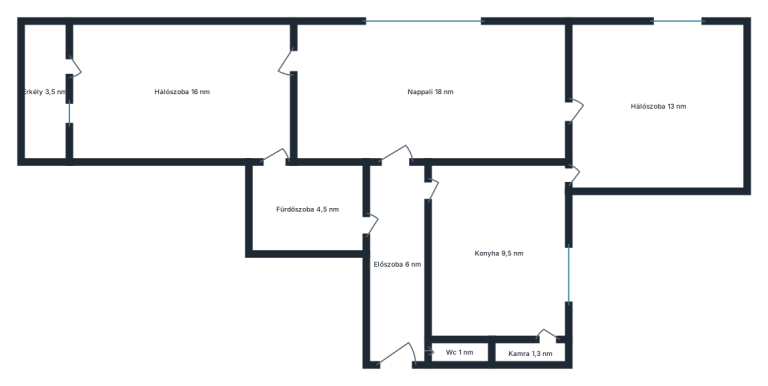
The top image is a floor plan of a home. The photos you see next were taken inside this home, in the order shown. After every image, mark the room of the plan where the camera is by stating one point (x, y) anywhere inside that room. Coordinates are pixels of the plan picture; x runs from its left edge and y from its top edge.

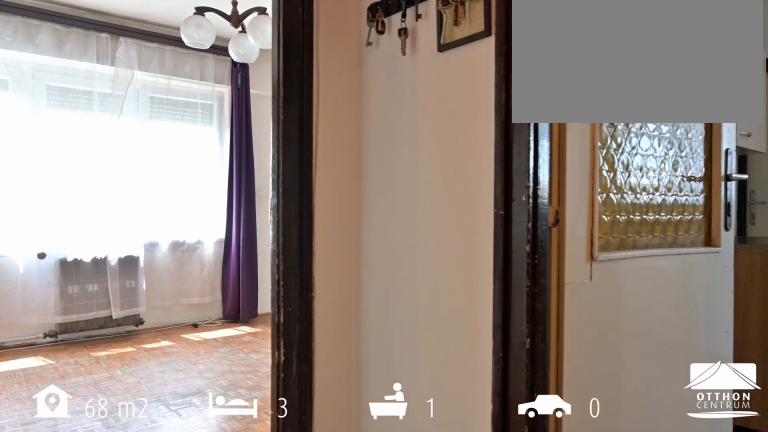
(402, 267)
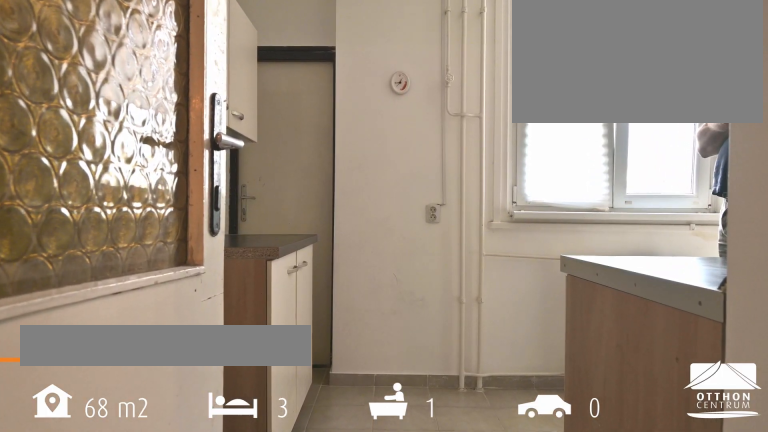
(402, 267)
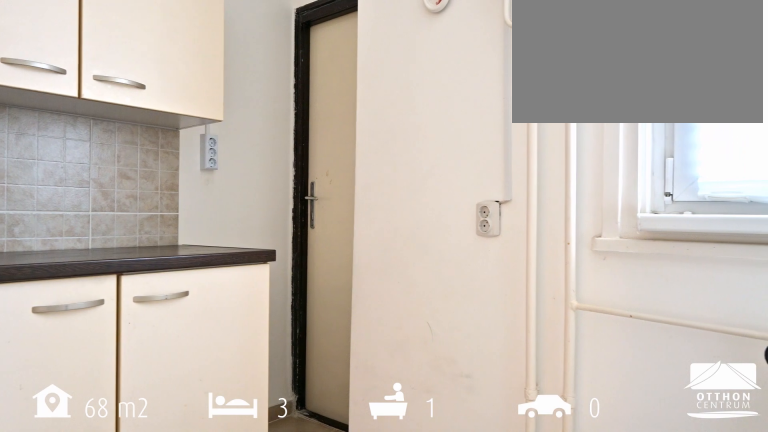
(492, 263)
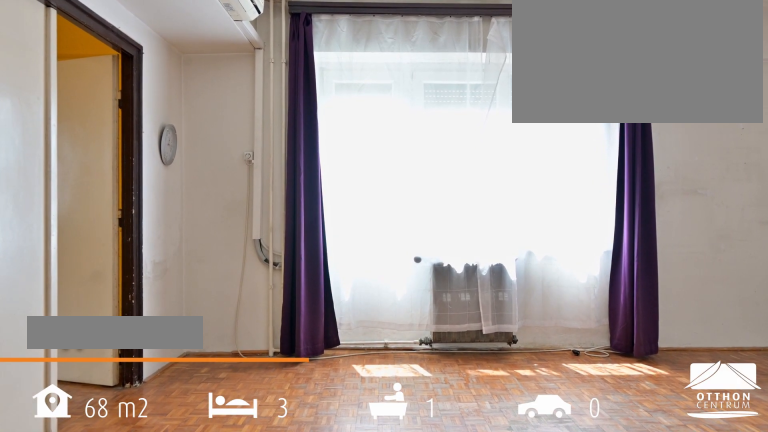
(433, 101)
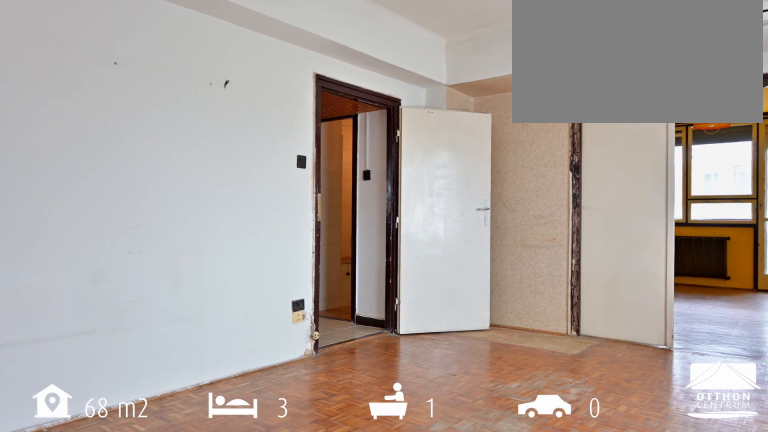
(433, 101)
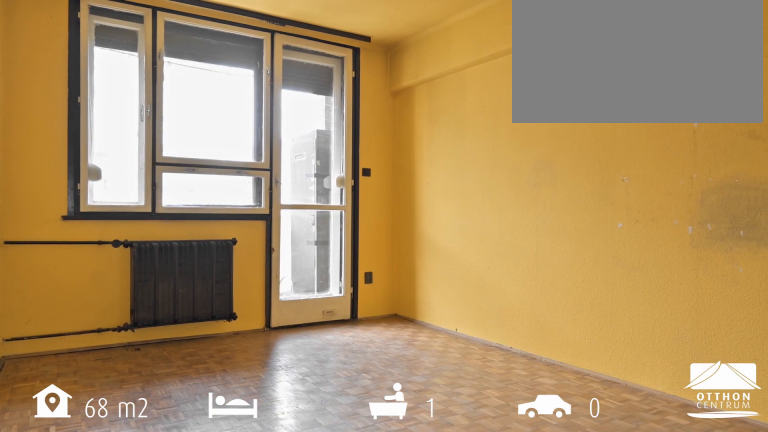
(187, 98)
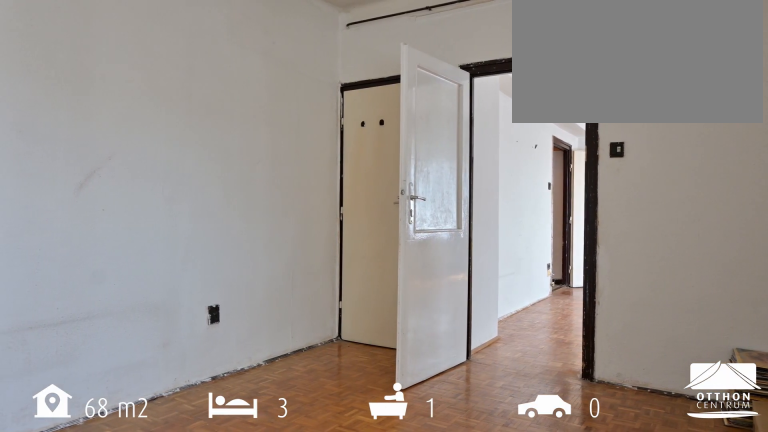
(662, 108)
